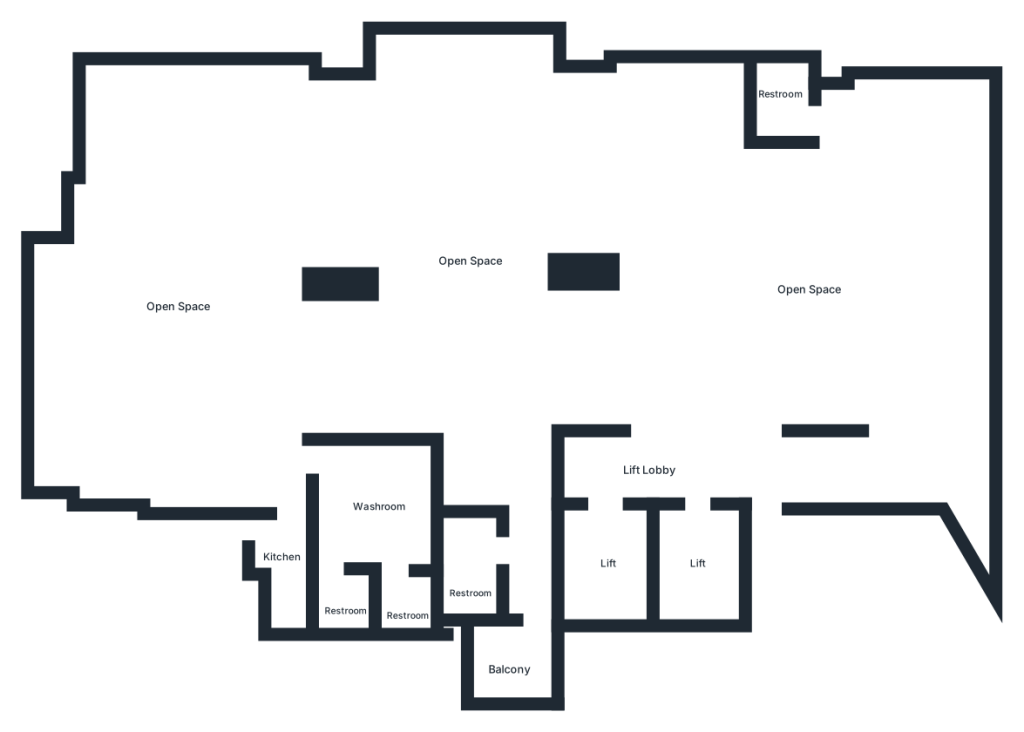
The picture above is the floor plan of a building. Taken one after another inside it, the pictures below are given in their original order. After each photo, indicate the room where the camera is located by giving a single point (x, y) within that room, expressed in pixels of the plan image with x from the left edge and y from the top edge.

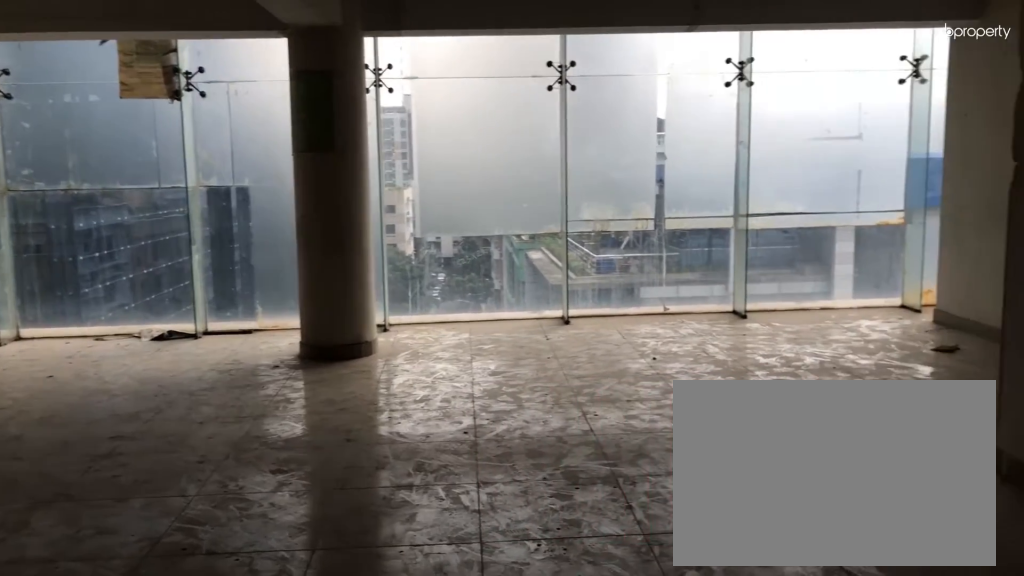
(846, 293)
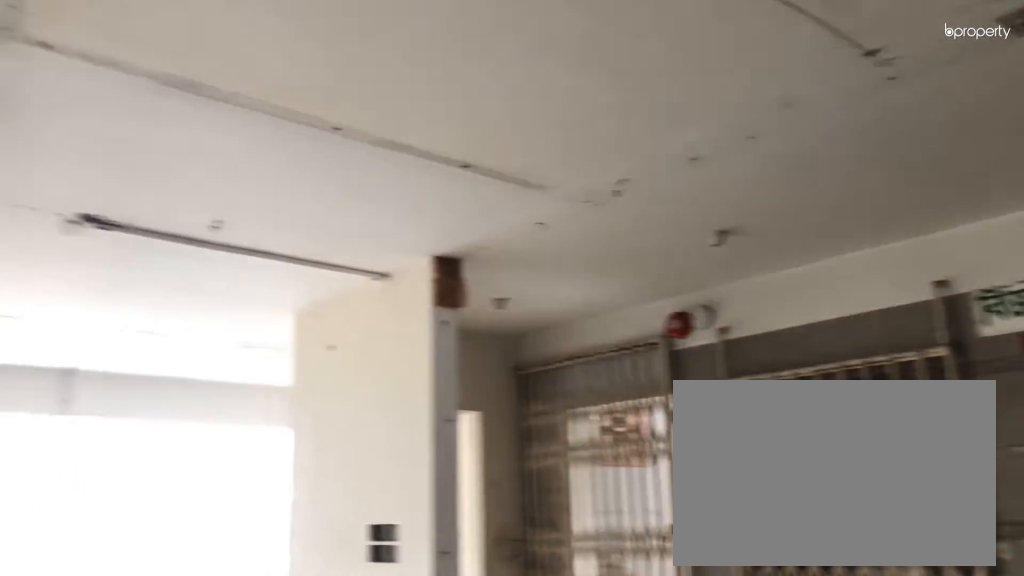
(846, 293)
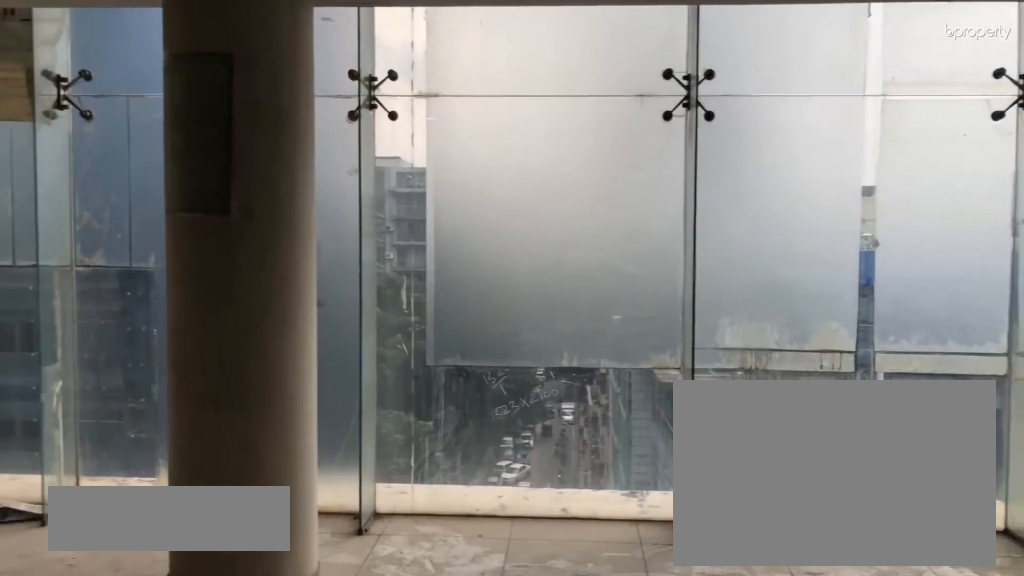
(926, 398)
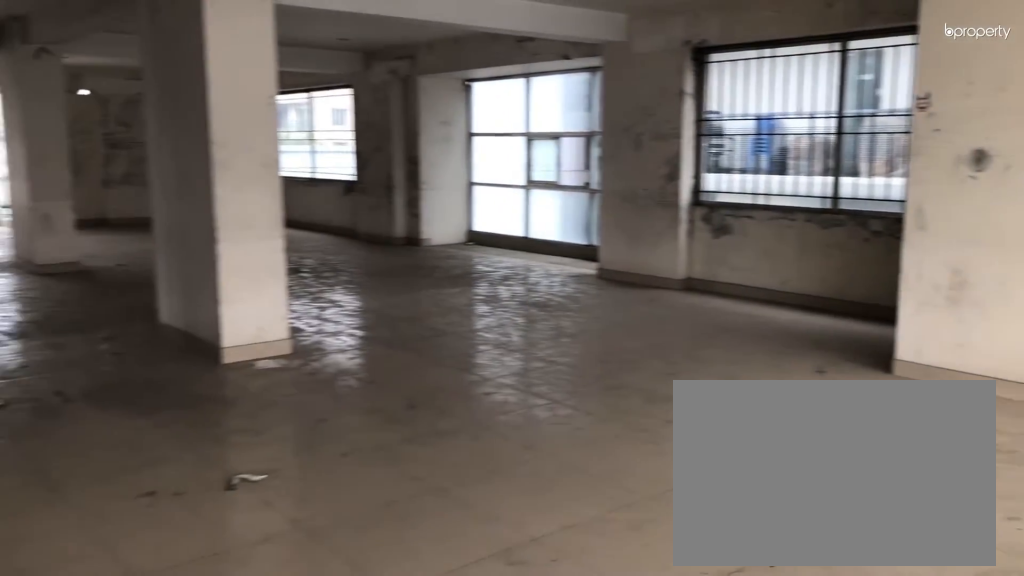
(834, 295)
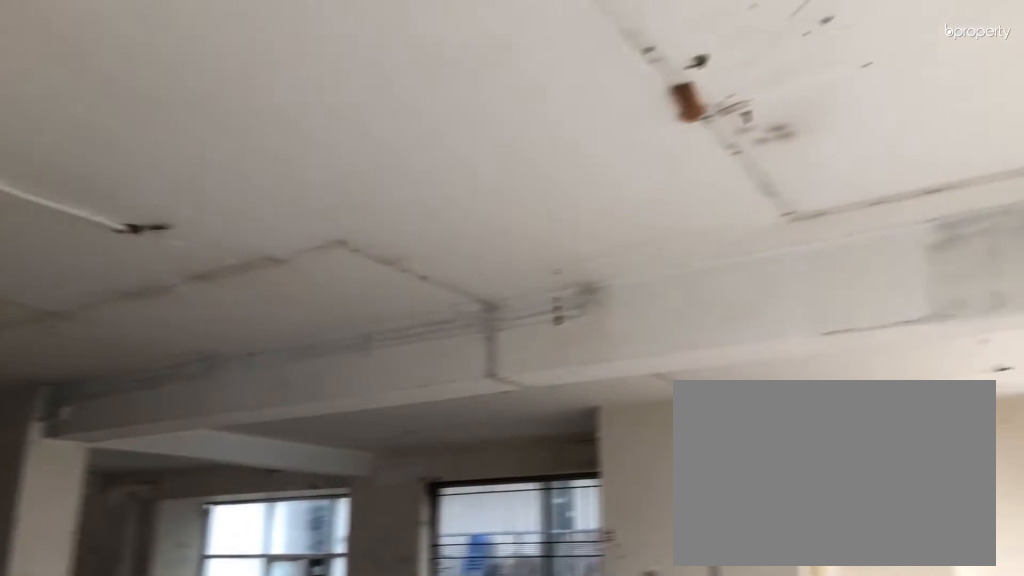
(834, 295)
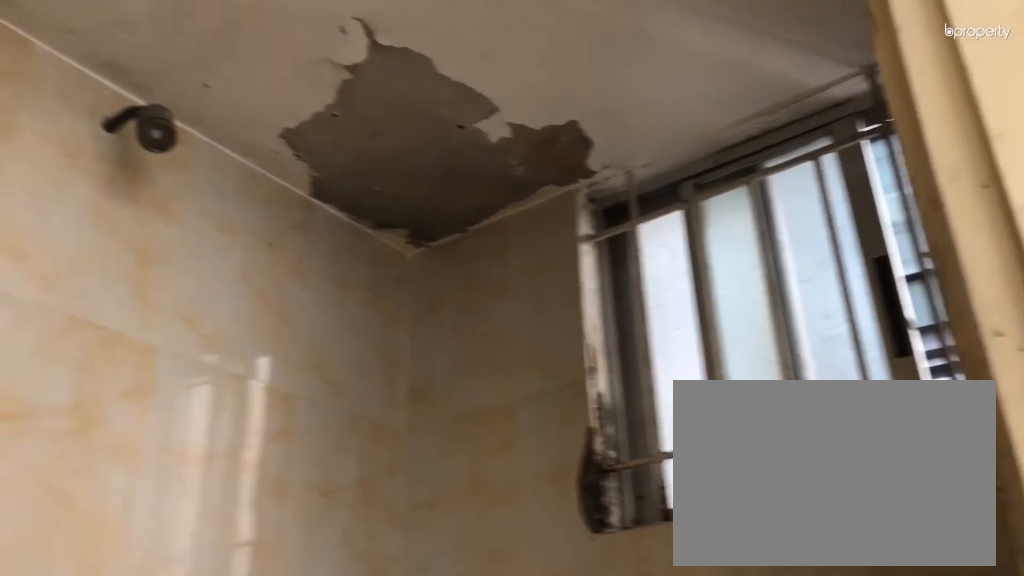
(776, 101)
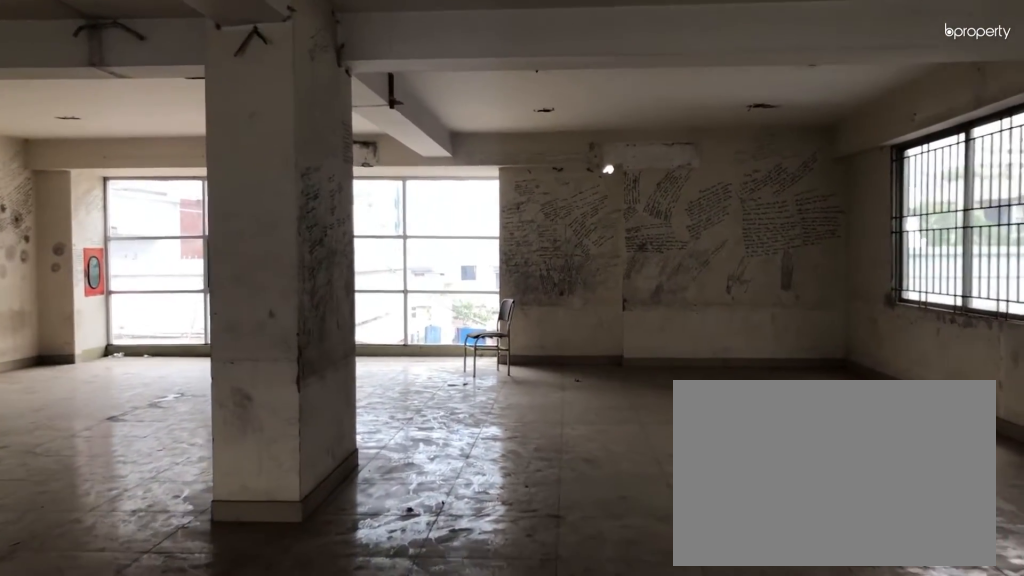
(578, 176)
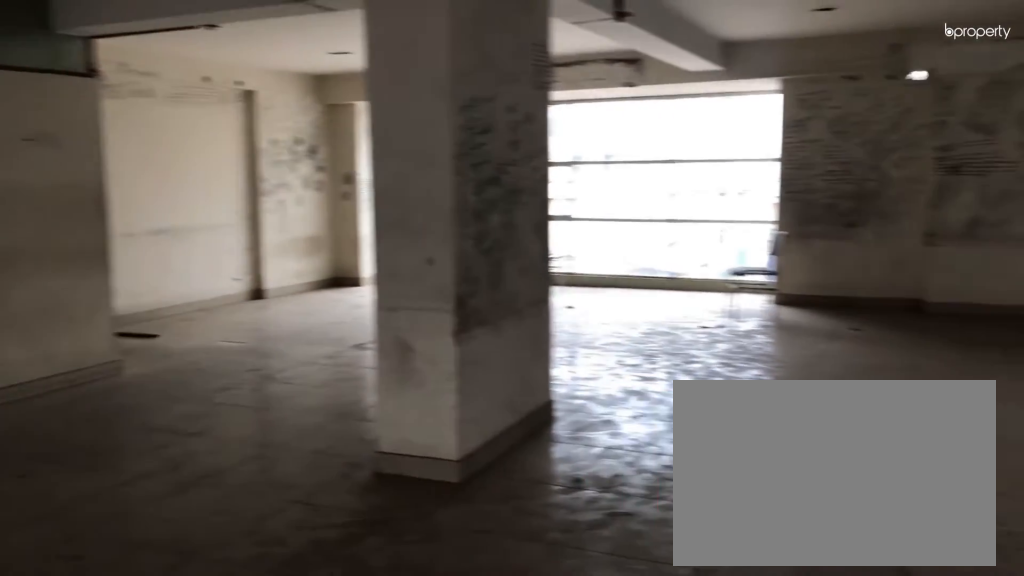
(469, 289)
